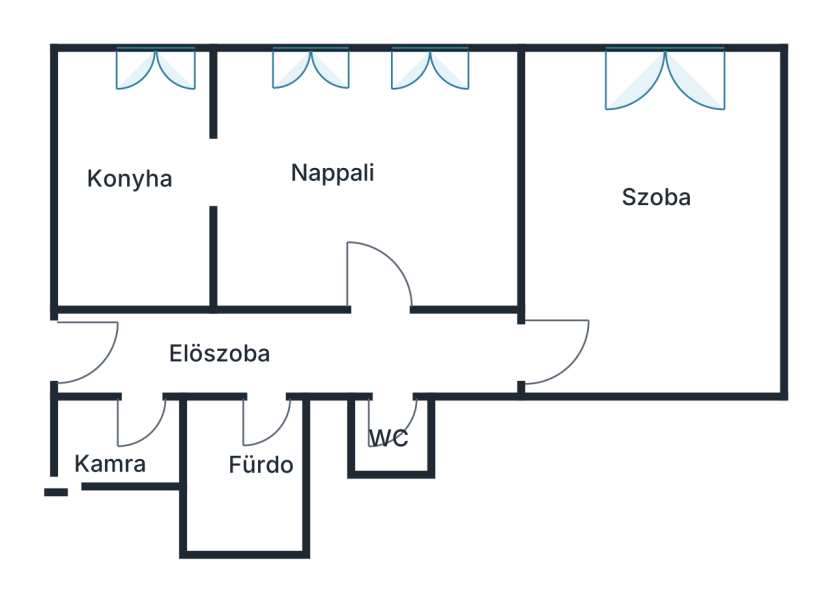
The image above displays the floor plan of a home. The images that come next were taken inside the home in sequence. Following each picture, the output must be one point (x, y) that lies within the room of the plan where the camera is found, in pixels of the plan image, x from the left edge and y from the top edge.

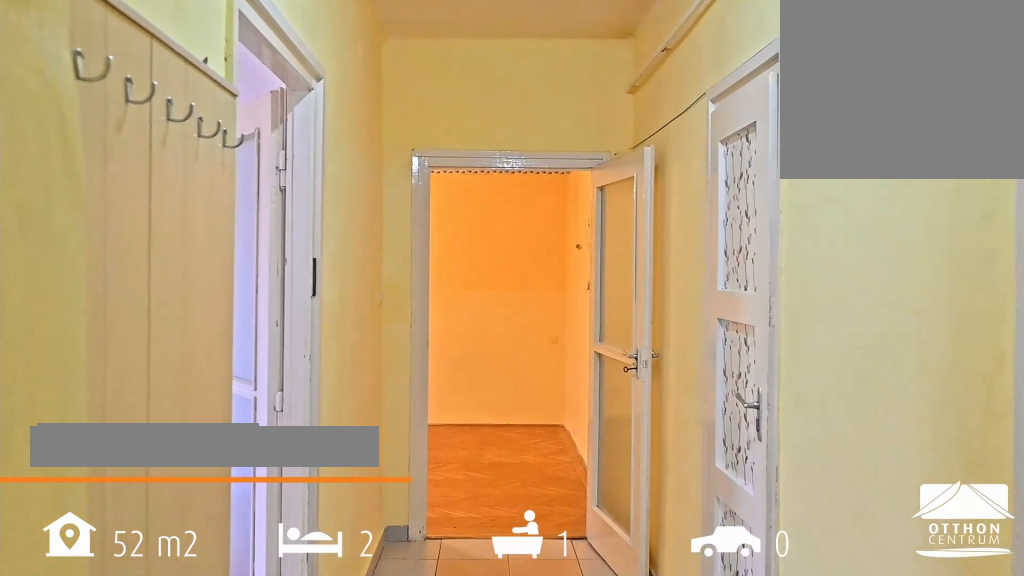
(292, 357)
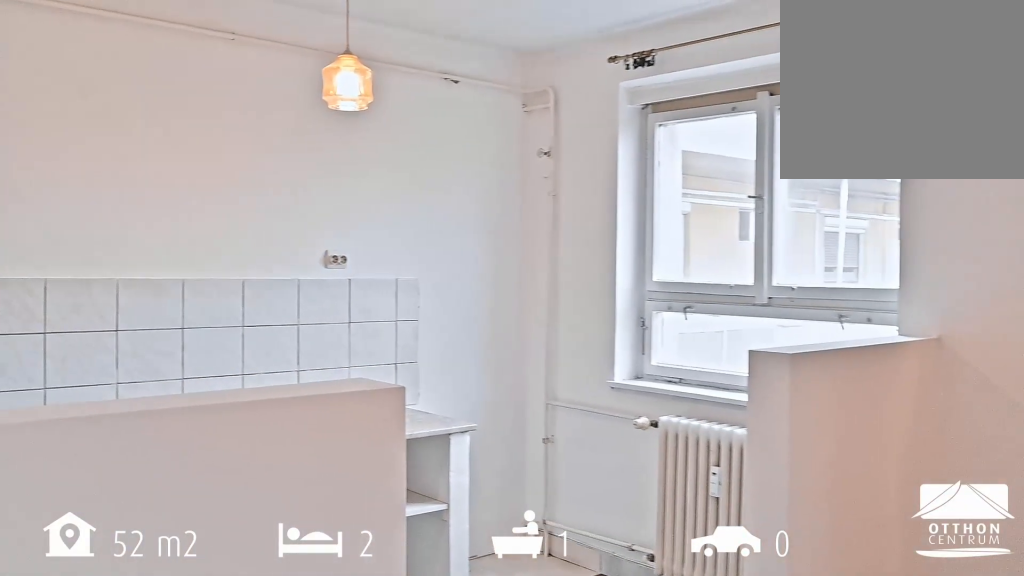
(292, 185)
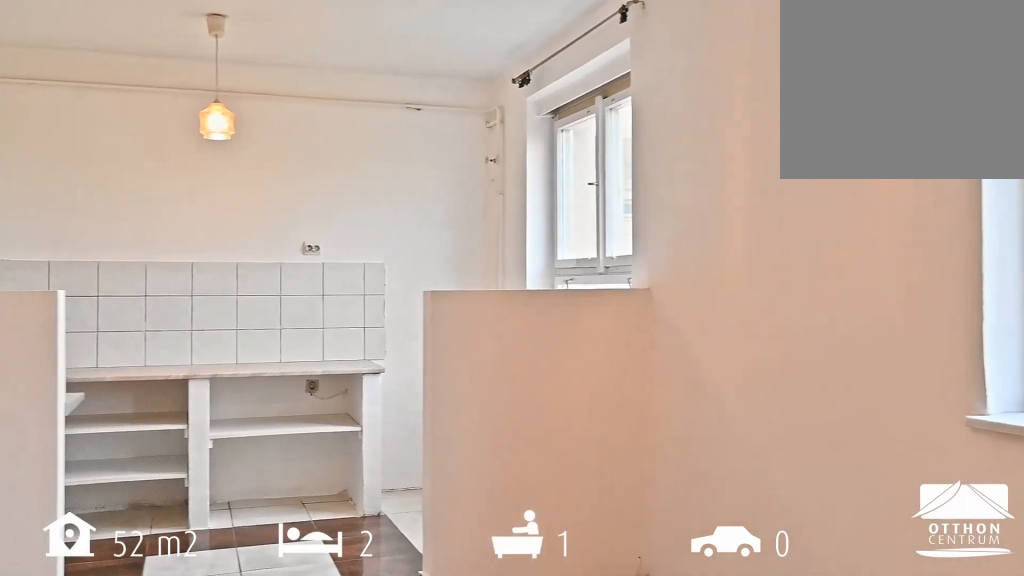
(292, 185)
